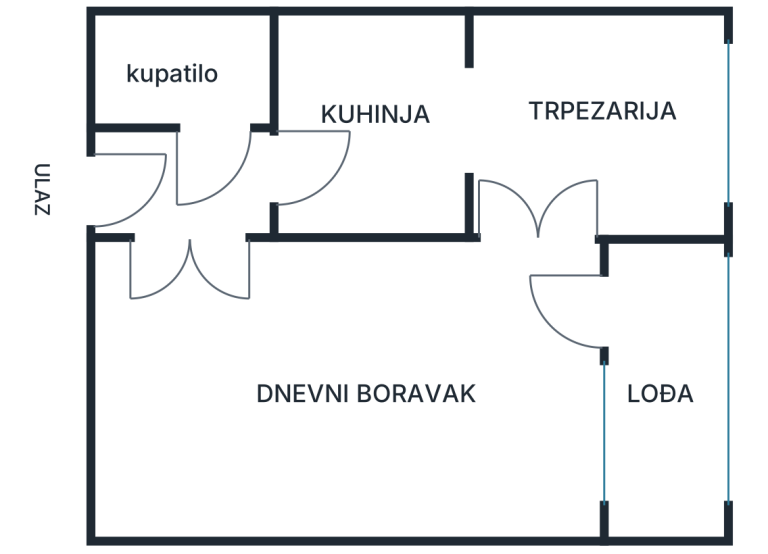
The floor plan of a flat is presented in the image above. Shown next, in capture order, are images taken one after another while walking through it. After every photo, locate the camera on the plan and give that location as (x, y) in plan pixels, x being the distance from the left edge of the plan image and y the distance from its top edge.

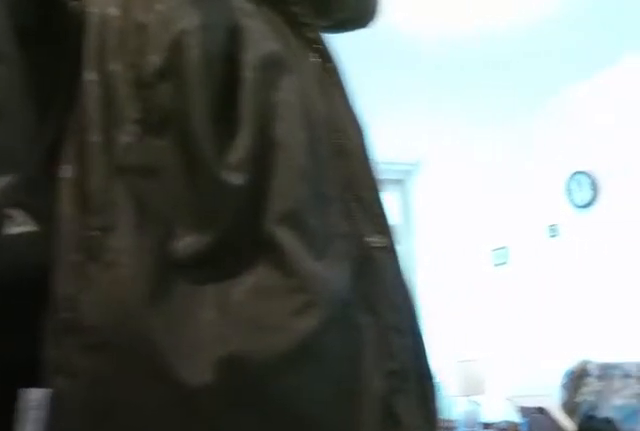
(176, 193)
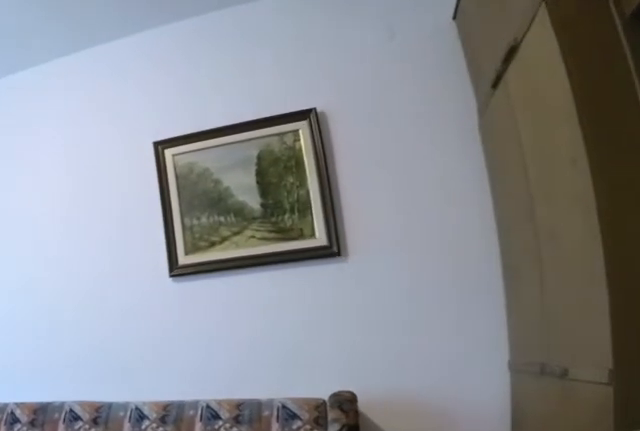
(206, 283)
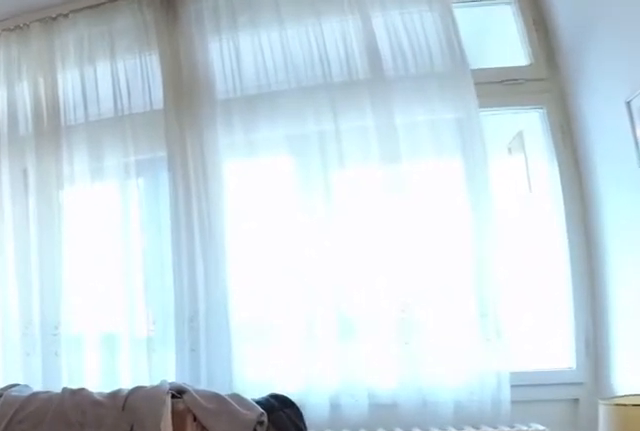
(403, 368)
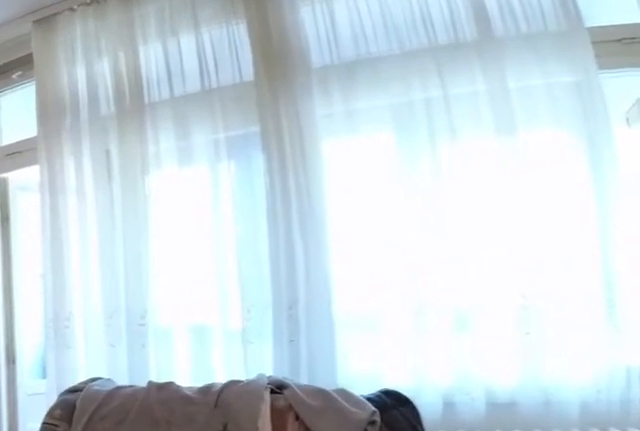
(427, 372)
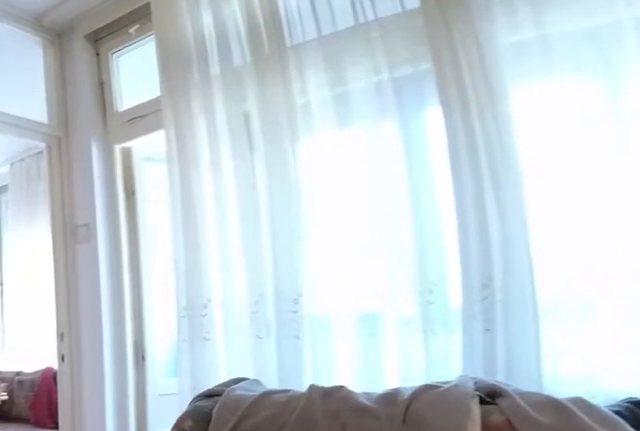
(443, 384)
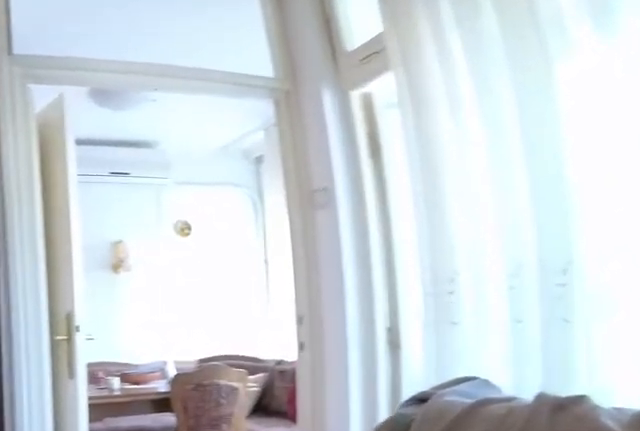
(462, 391)
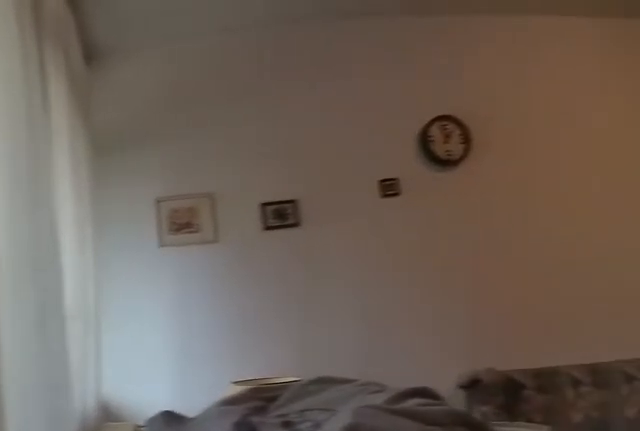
(582, 287)
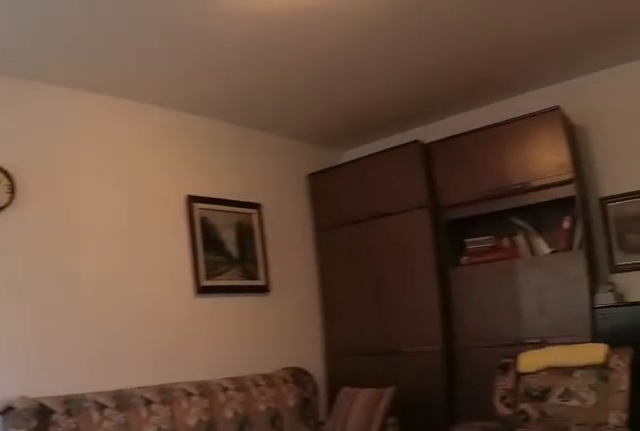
(589, 278)
